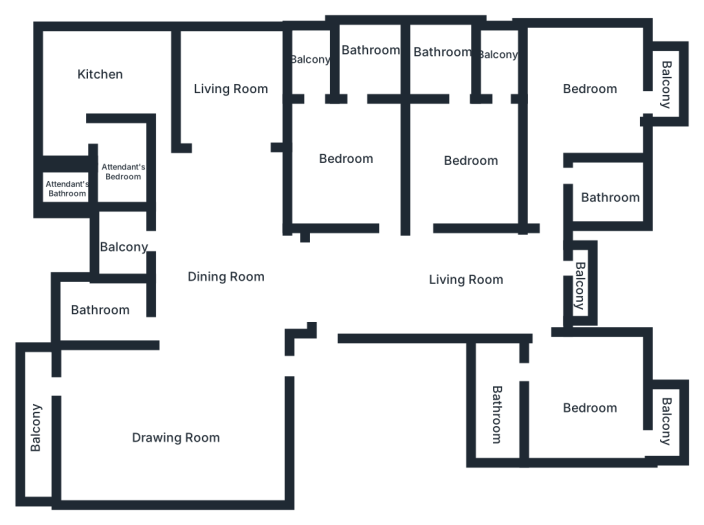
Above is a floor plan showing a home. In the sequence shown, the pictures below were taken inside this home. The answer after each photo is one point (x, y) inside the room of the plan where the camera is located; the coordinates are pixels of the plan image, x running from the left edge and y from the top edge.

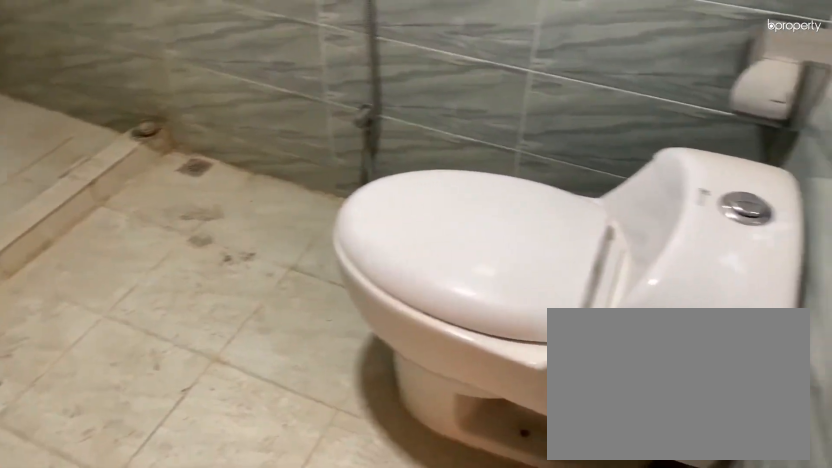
(609, 193)
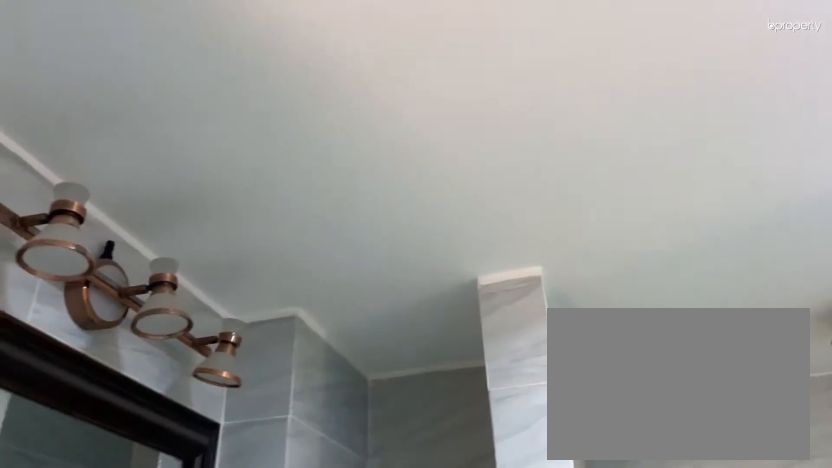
(609, 193)
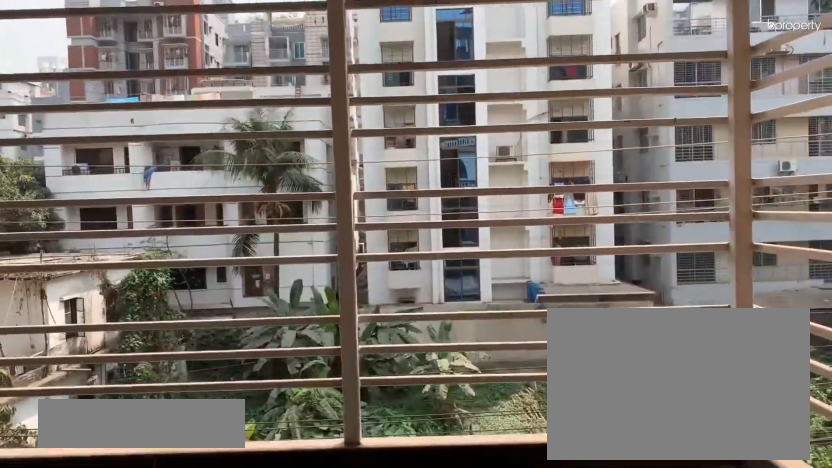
(665, 76)
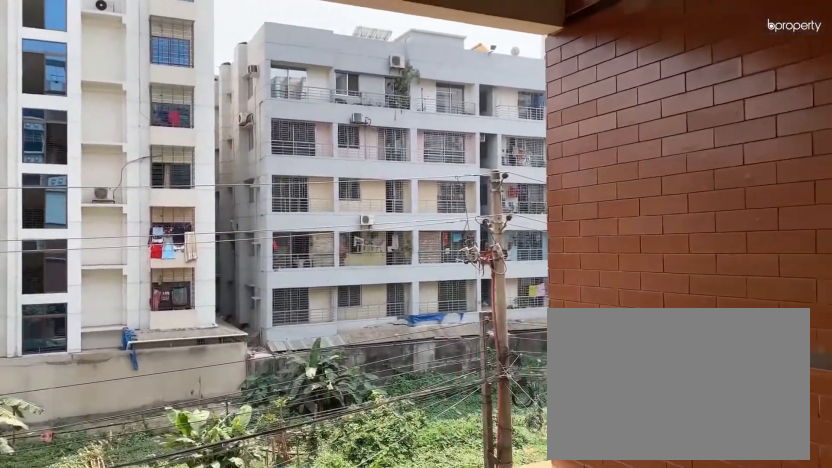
(581, 287)
